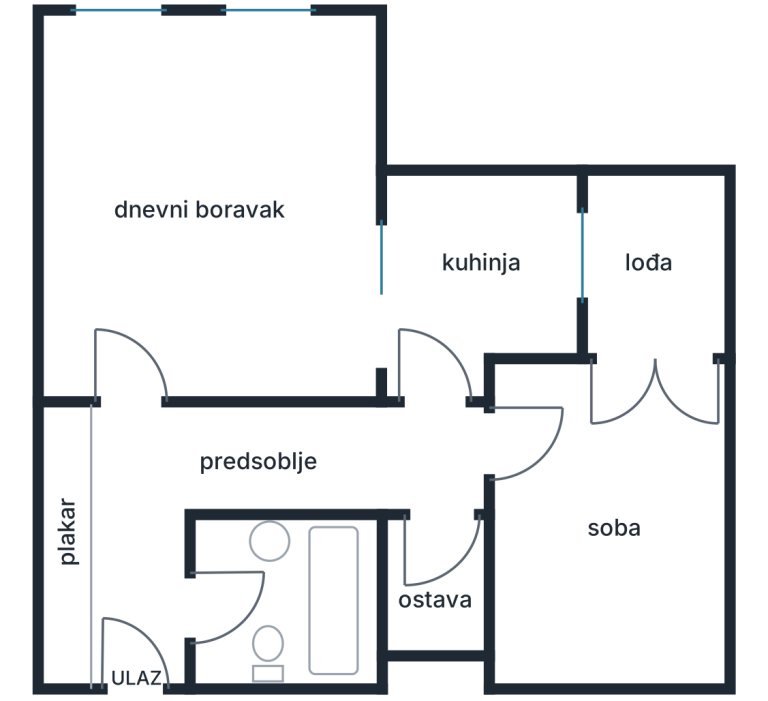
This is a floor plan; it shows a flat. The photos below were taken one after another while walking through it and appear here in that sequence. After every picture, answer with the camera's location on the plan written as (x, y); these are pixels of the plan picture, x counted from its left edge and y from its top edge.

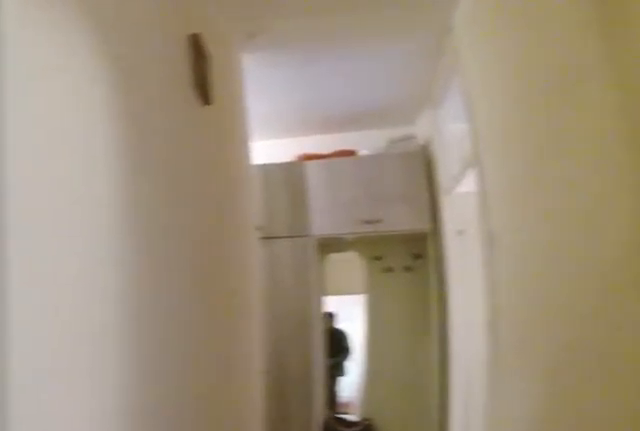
(443, 478)
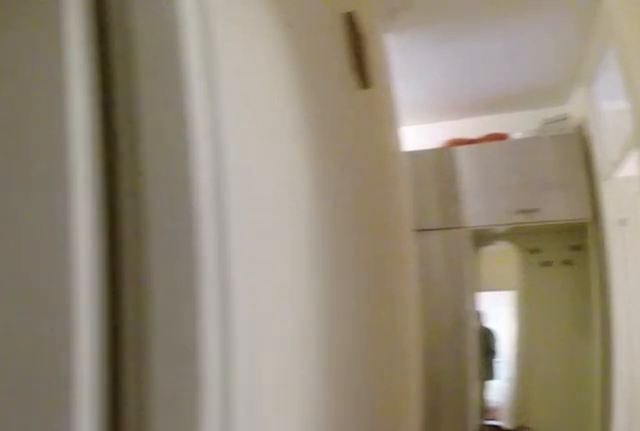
(439, 479)
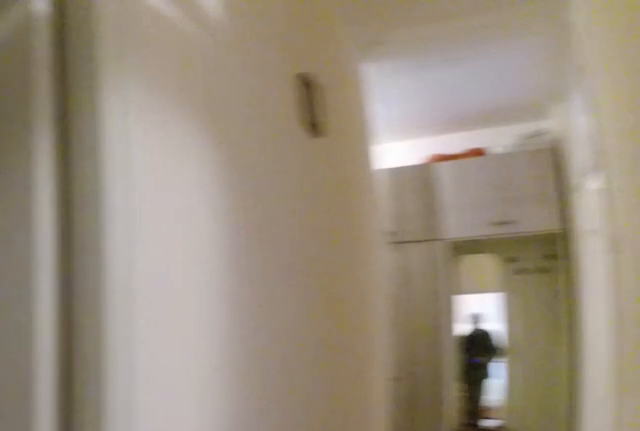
(459, 469)
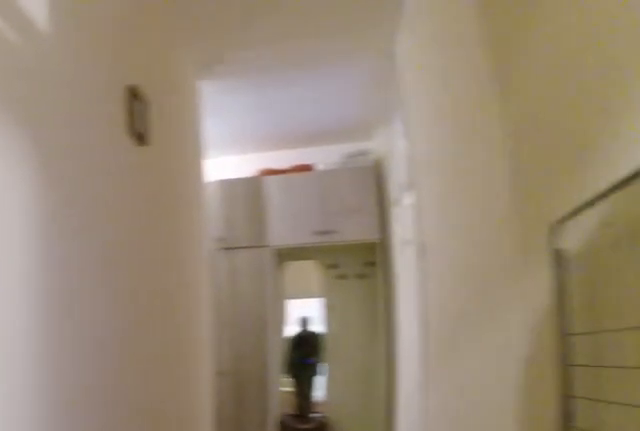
(461, 468)
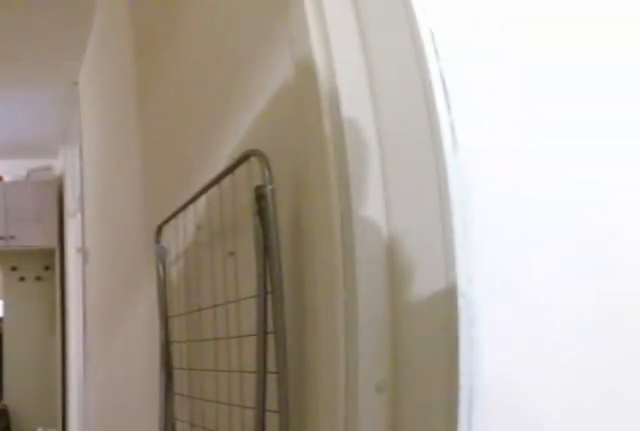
(465, 467)
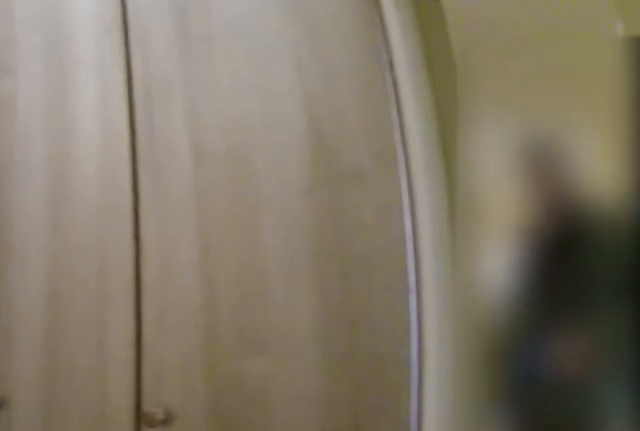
(123, 489)
